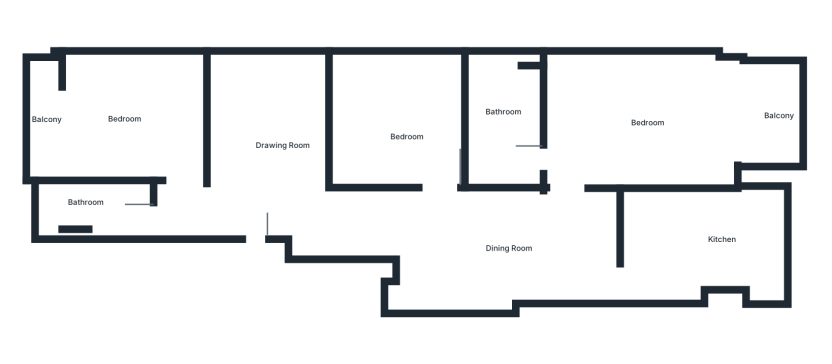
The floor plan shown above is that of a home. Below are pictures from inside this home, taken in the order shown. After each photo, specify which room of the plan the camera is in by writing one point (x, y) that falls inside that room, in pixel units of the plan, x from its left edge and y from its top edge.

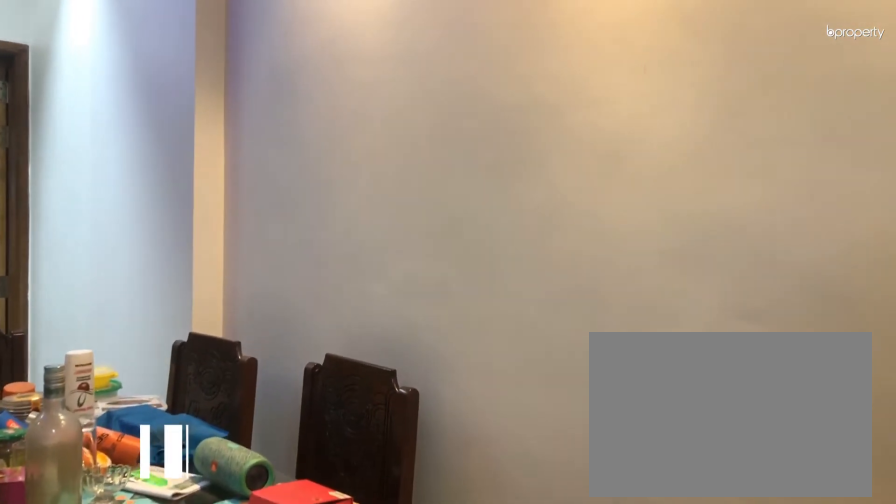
(476, 245)
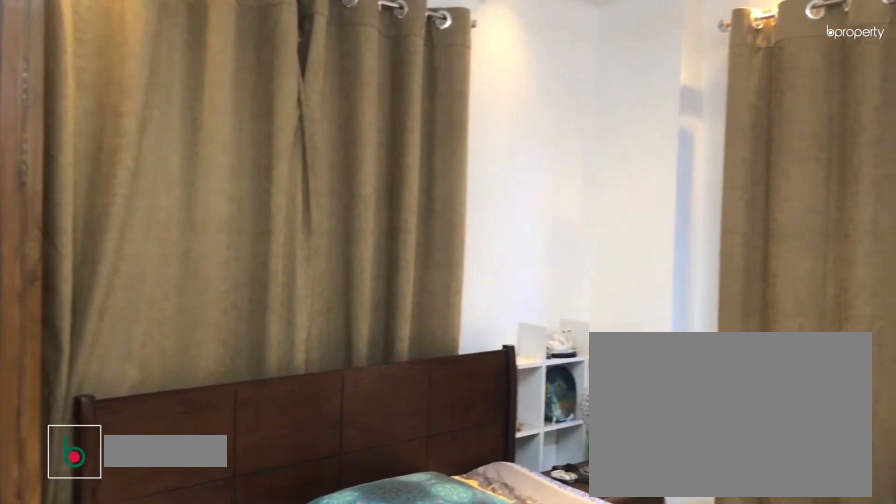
(660, 120)
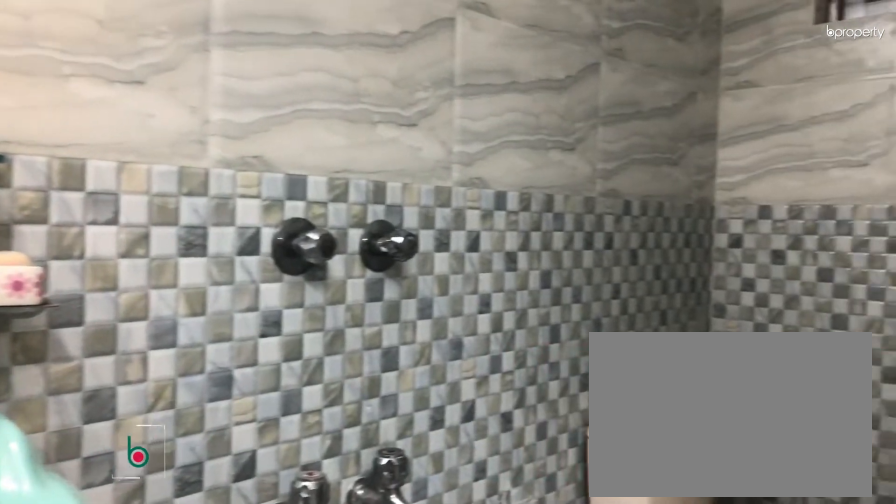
(508, 143)
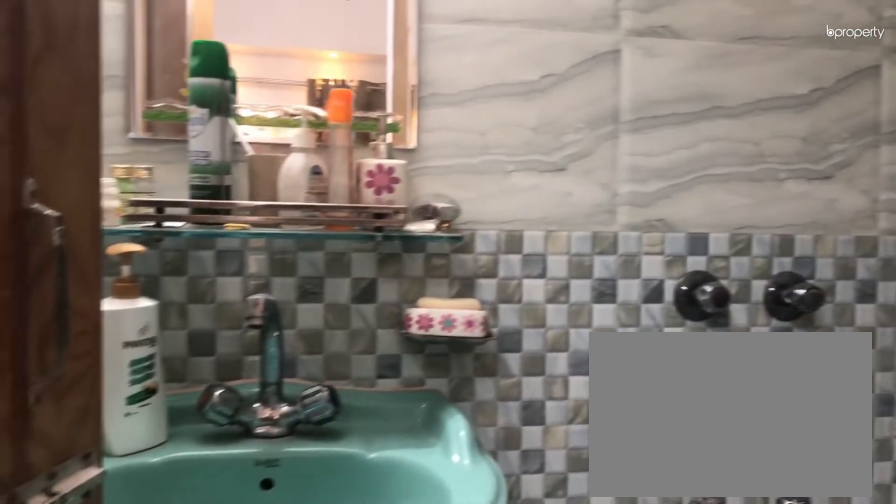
(508, 143)
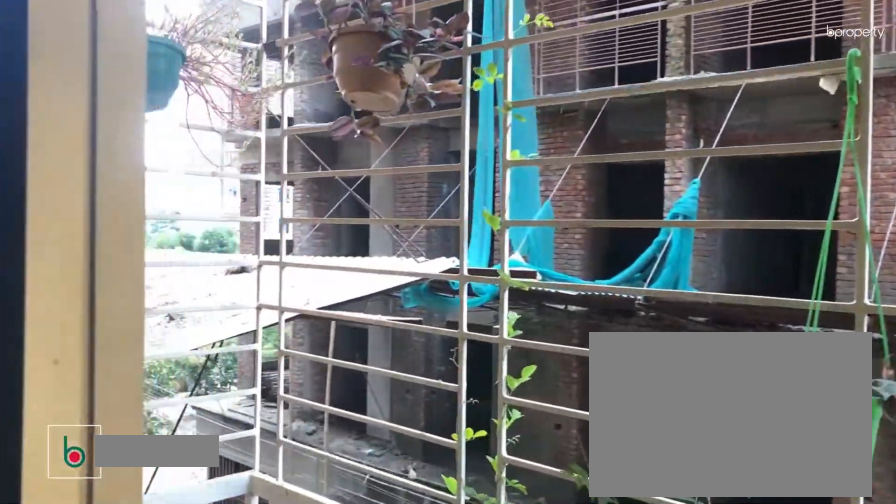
(767, 115)
